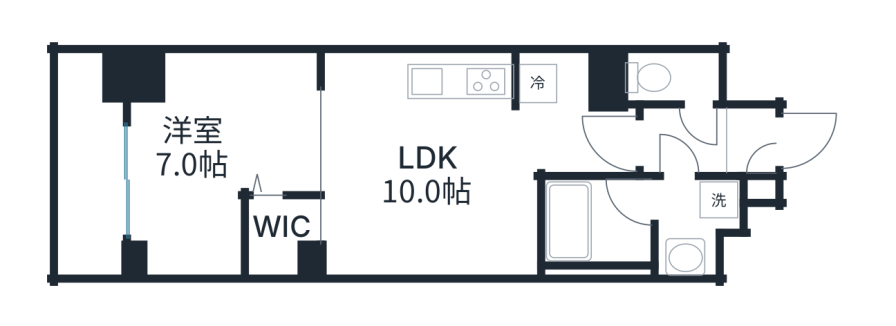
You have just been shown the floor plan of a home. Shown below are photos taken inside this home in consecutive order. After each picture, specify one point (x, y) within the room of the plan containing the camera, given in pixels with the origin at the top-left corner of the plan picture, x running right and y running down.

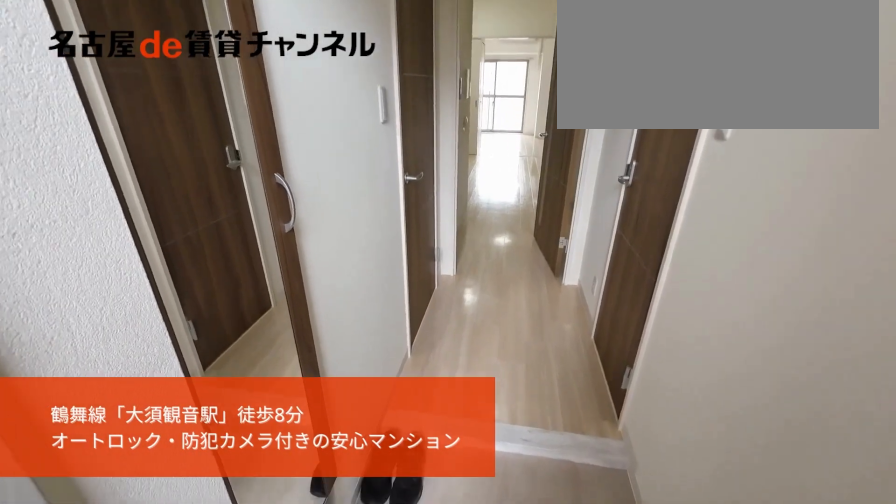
(751, 149)
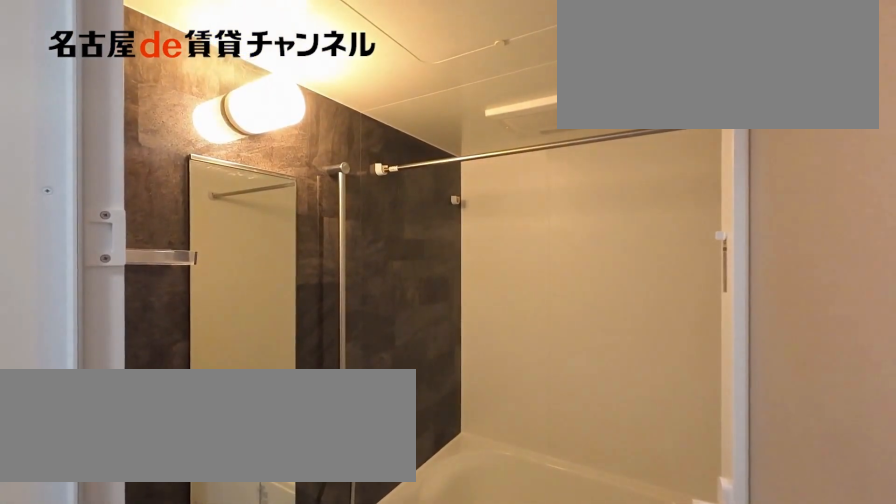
(636, 225)
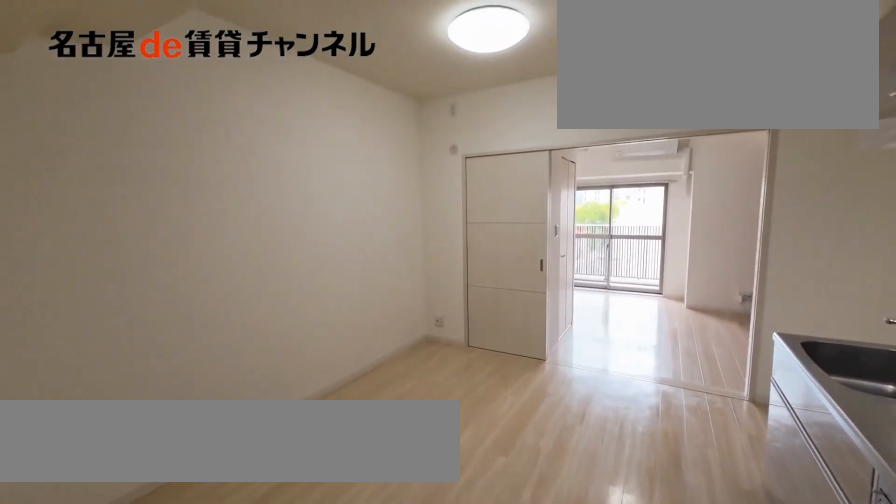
(430, 163)
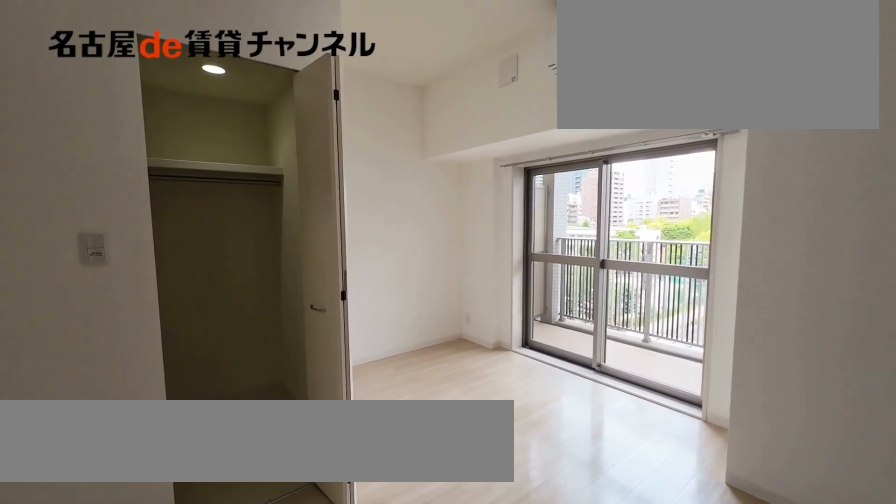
(222, 163)
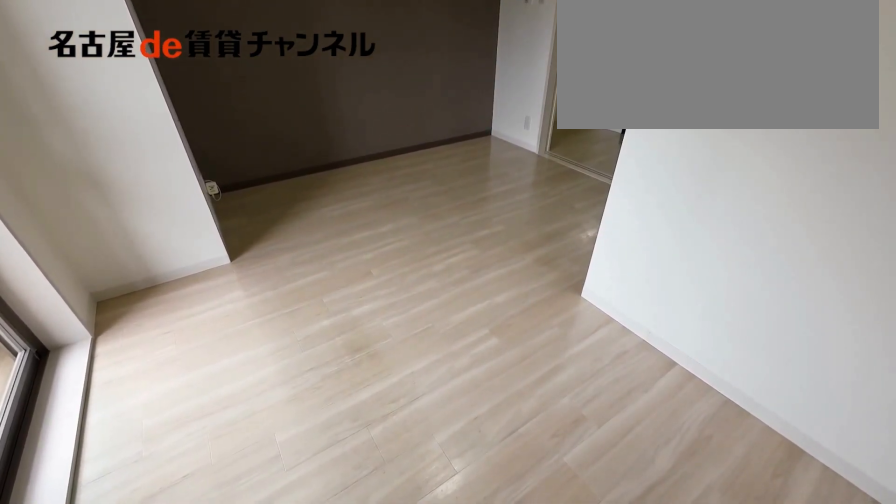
(222, 163)
